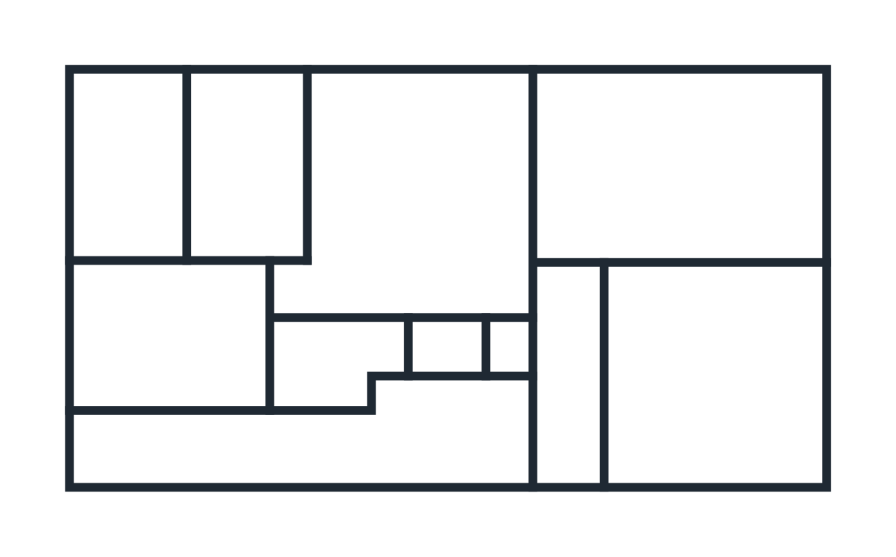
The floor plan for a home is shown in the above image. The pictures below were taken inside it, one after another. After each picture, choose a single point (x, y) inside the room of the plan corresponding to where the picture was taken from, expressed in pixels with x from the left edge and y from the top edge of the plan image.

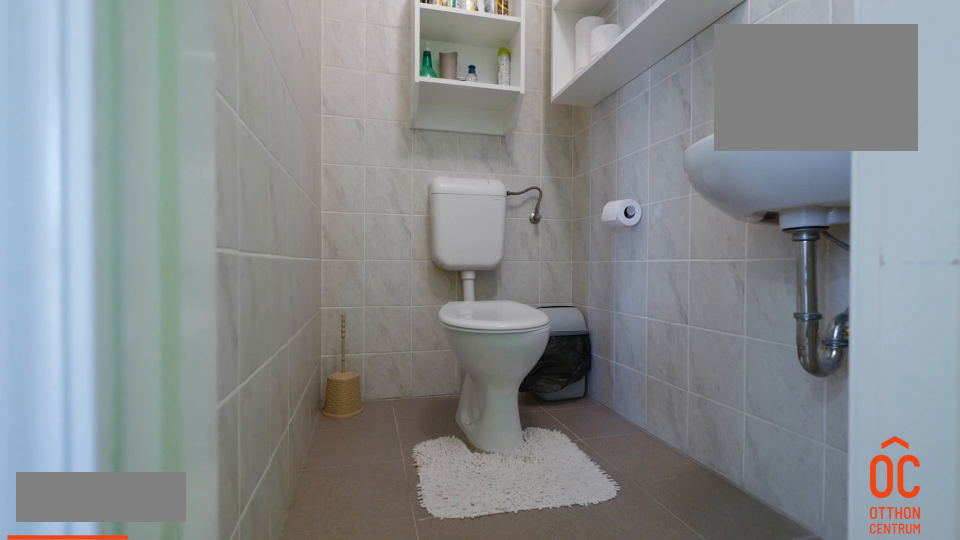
(428, 351)
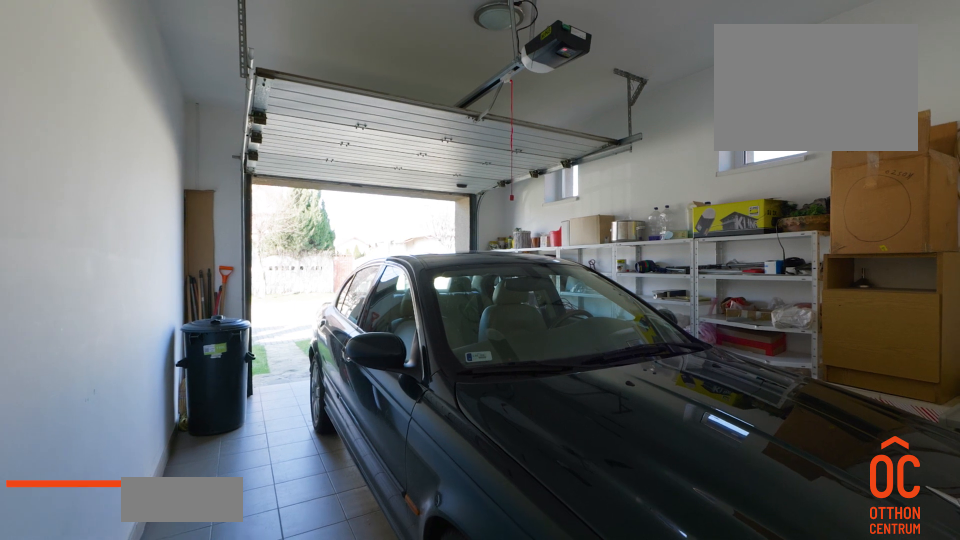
(683, 351)
